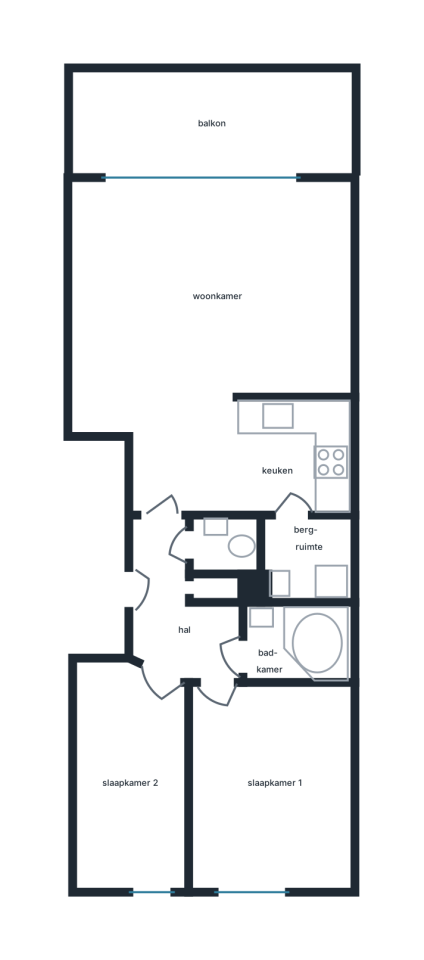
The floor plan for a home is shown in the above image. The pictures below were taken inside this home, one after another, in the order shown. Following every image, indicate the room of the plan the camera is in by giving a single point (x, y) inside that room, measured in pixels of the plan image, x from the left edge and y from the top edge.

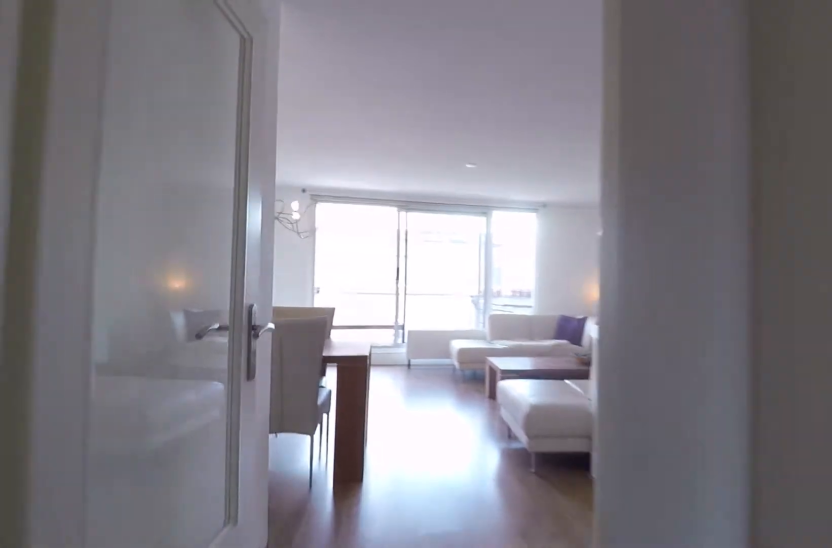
(179, 610)
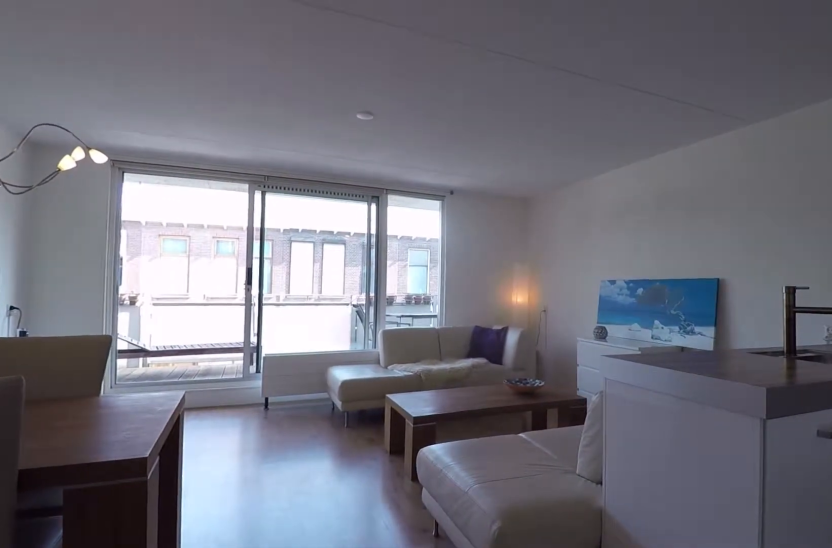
(228, 451)
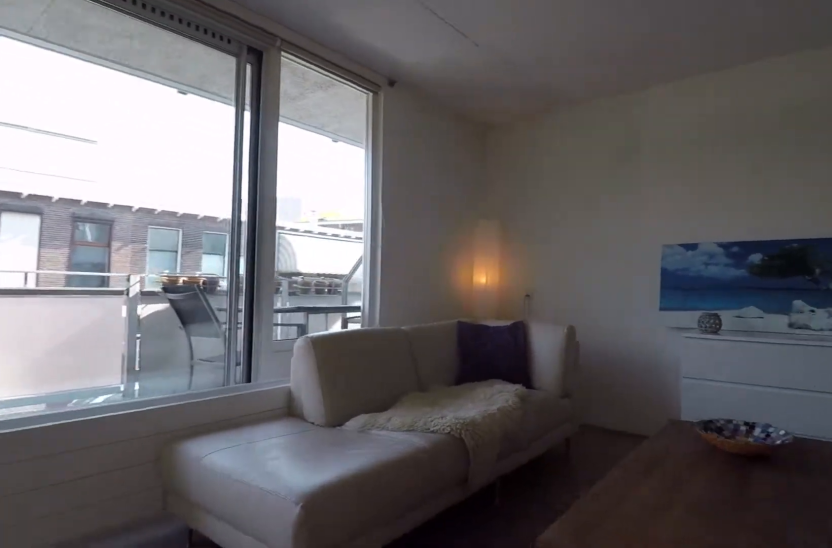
(212, 289)
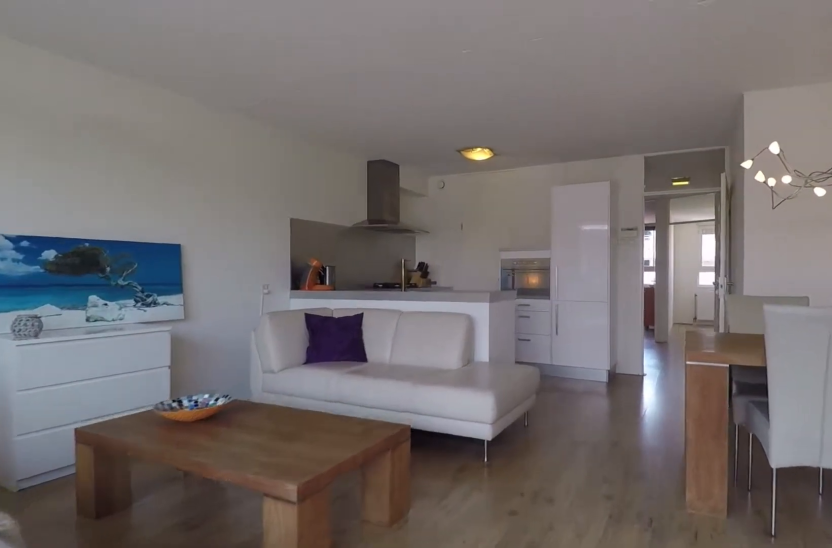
(212, 289)
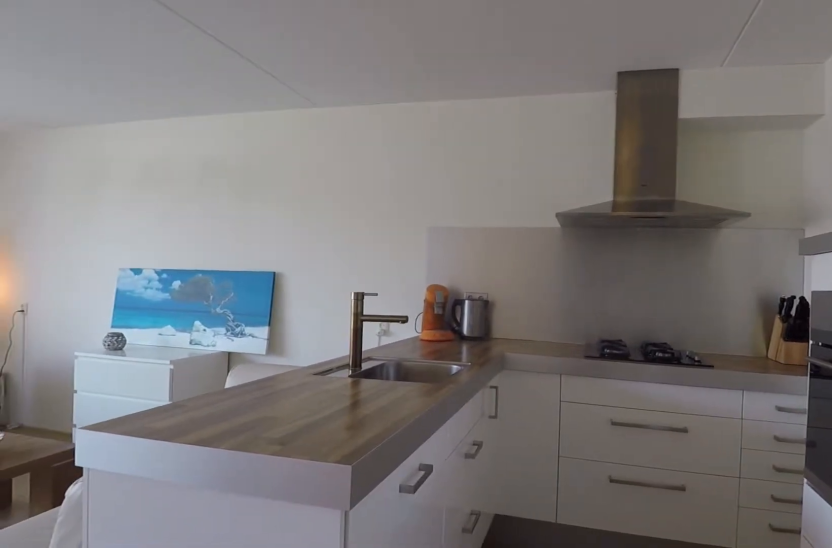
(229, 451)
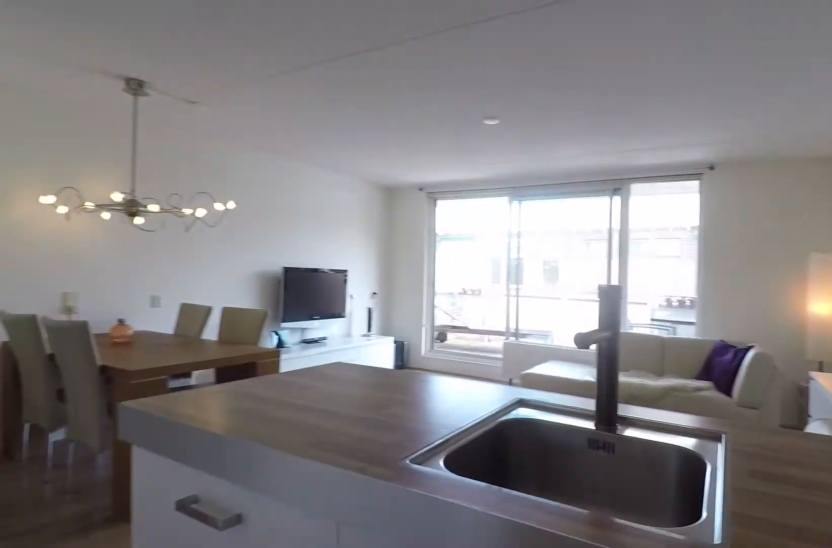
(229, 451)
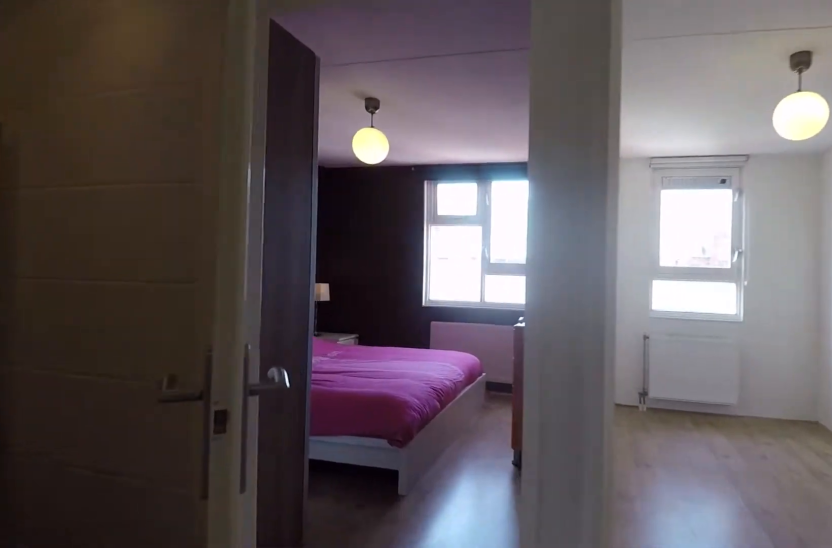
(179, 610)
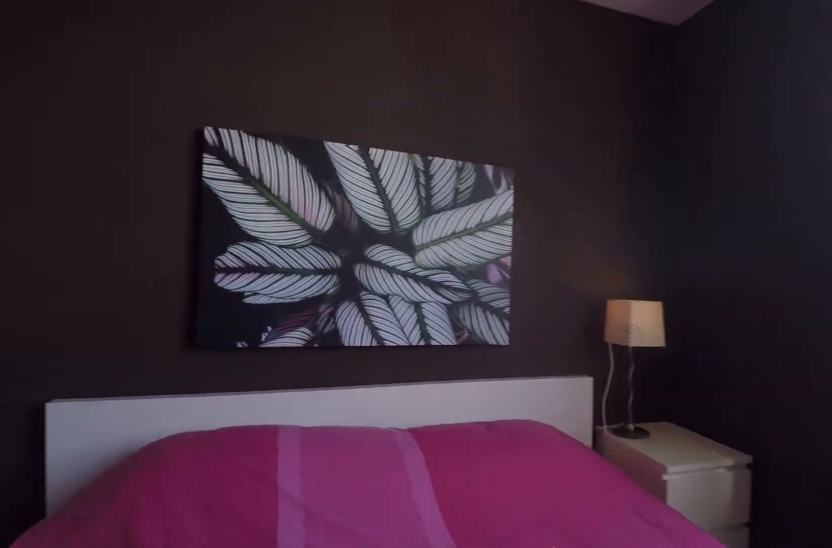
(268, 786)
